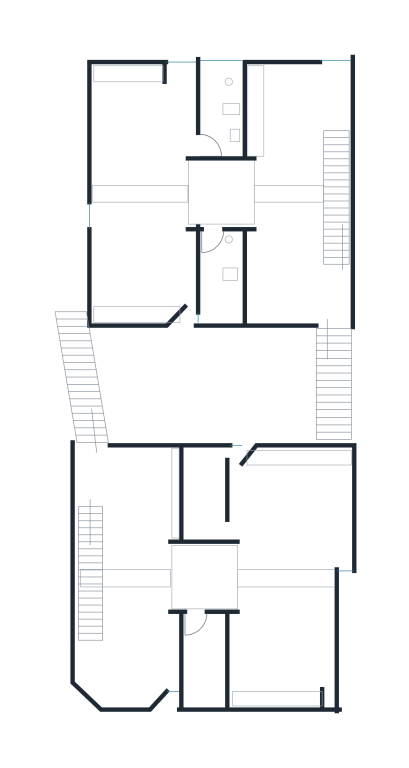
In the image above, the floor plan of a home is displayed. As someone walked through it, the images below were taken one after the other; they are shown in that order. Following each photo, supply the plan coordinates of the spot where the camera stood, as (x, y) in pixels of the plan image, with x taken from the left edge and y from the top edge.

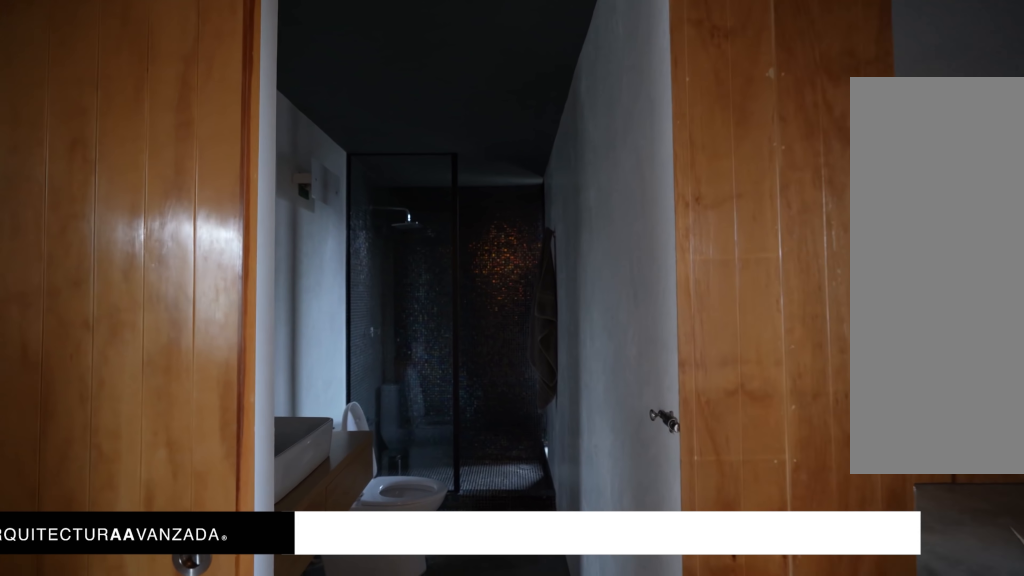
(262, 176)
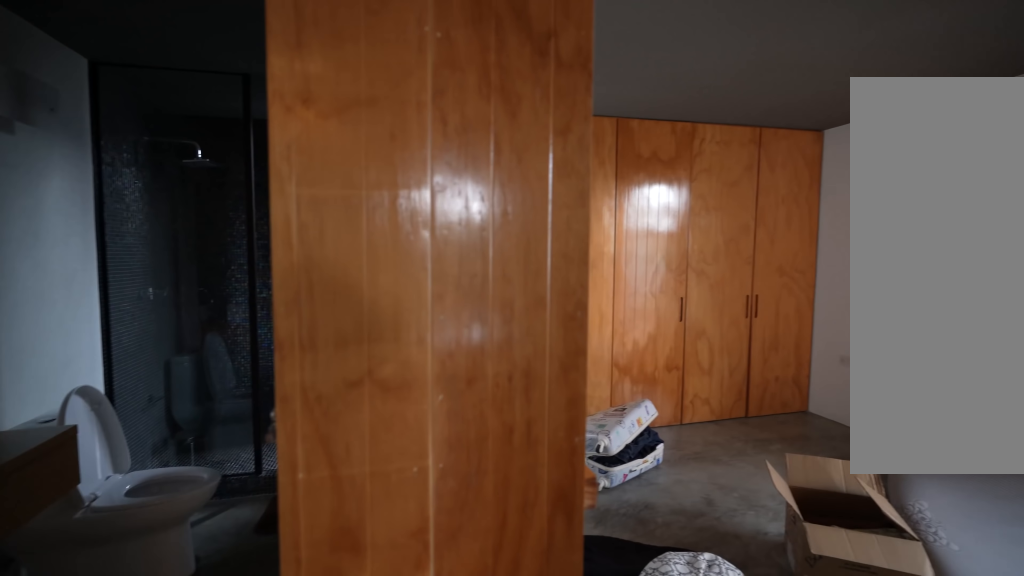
(247, 182)
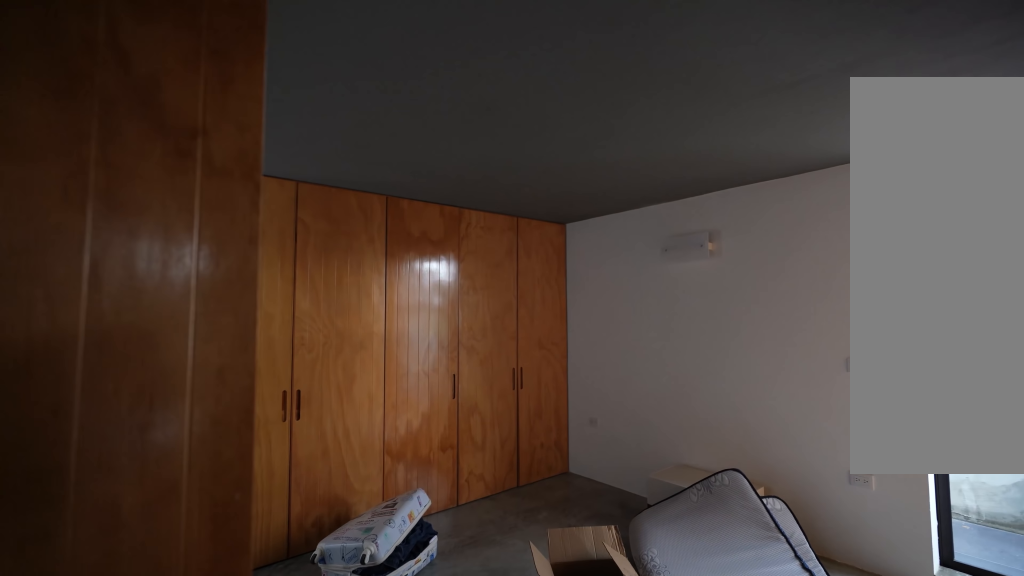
(232, 205)
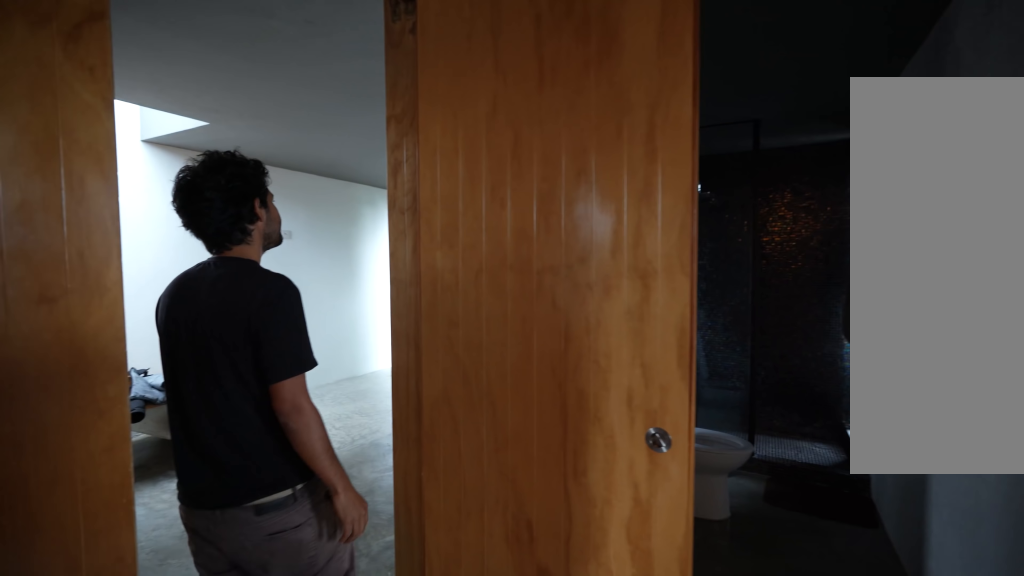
(221, 246)
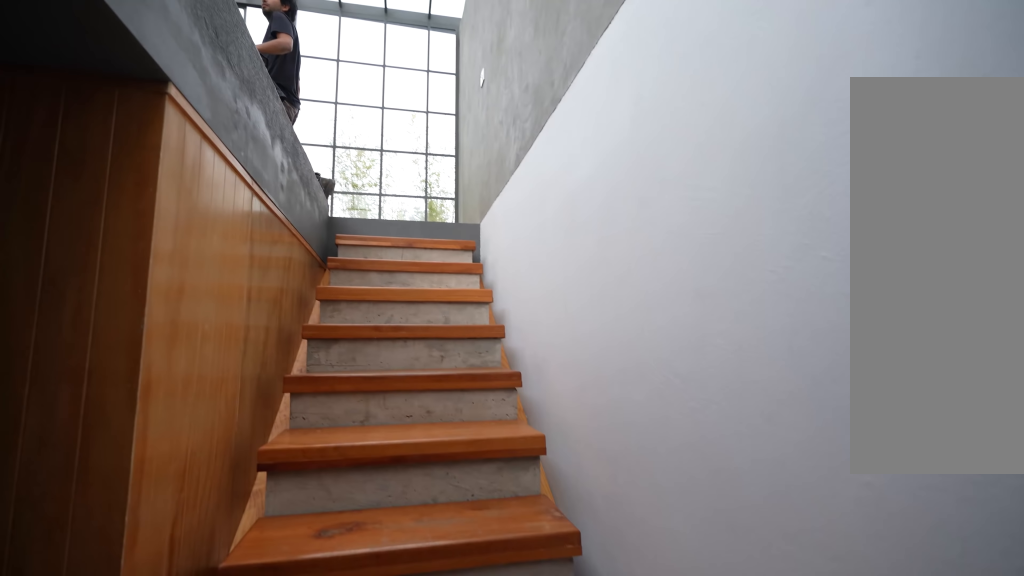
(314, 310)
